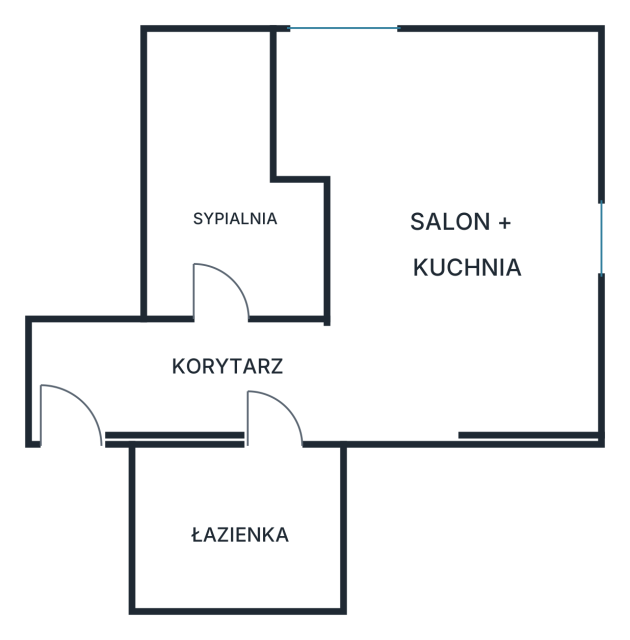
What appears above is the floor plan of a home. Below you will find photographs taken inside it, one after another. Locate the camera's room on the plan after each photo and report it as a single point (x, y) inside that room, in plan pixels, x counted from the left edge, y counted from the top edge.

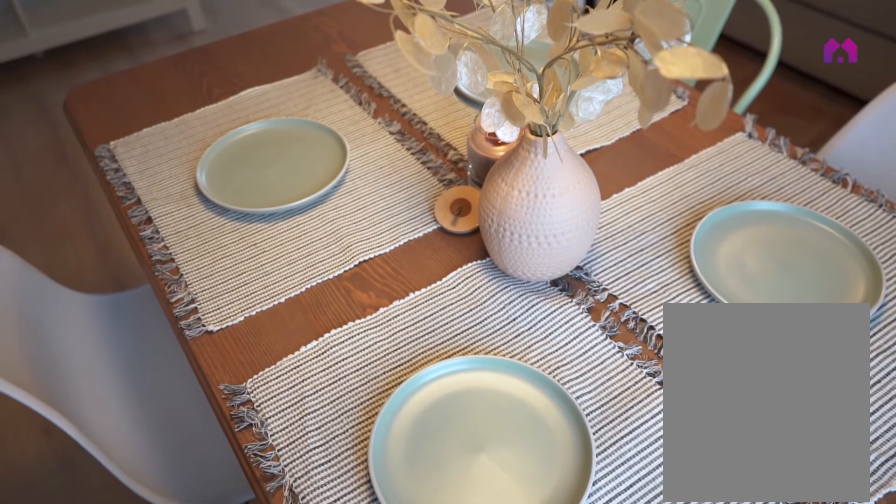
(439, 235)
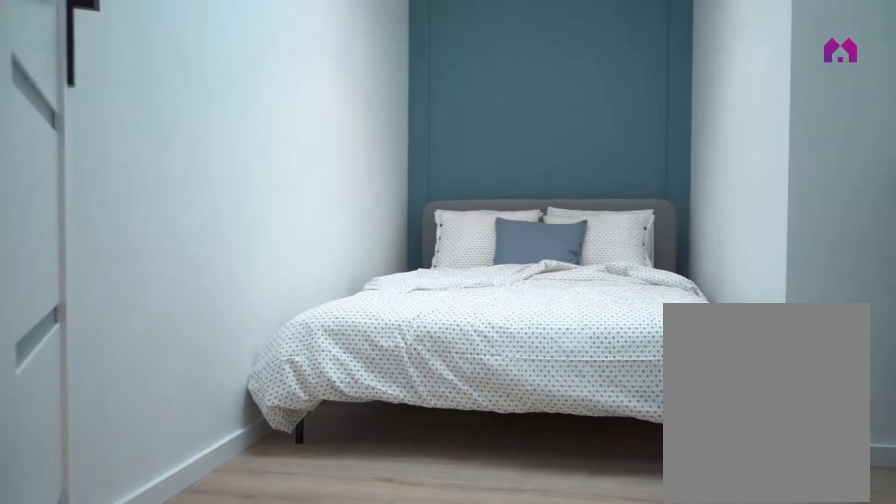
(224, 174)
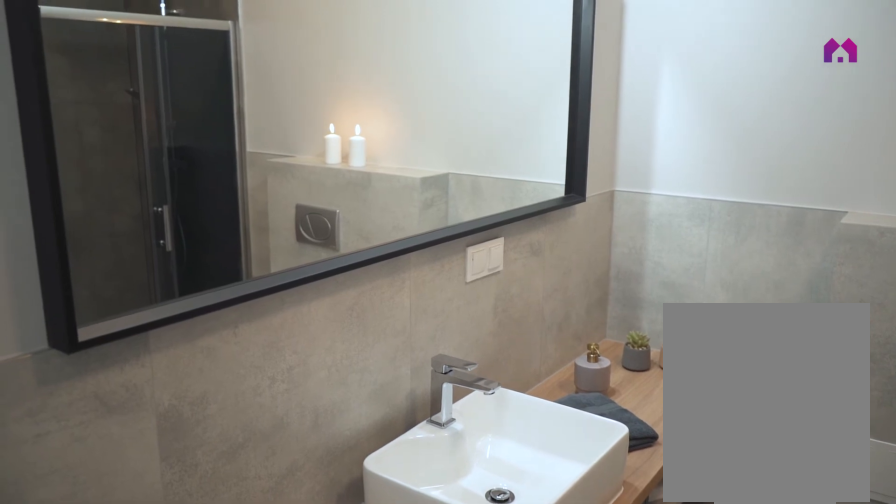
(238, 529)
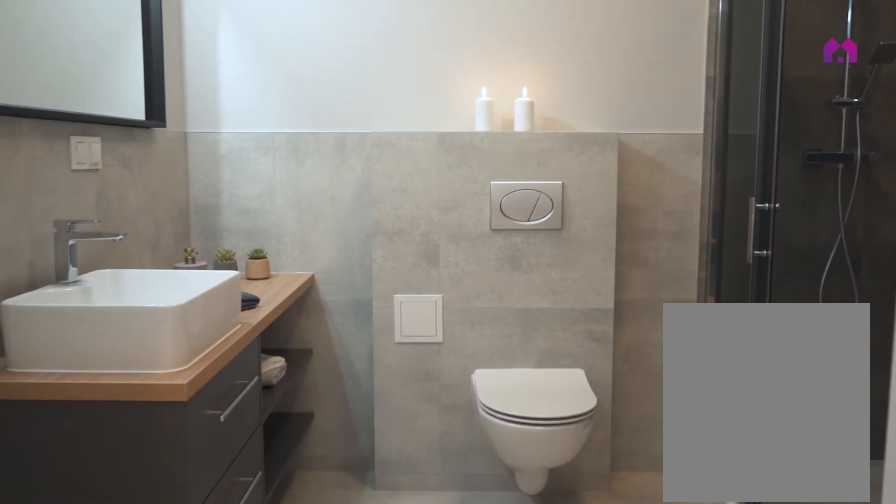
(237, 529)
